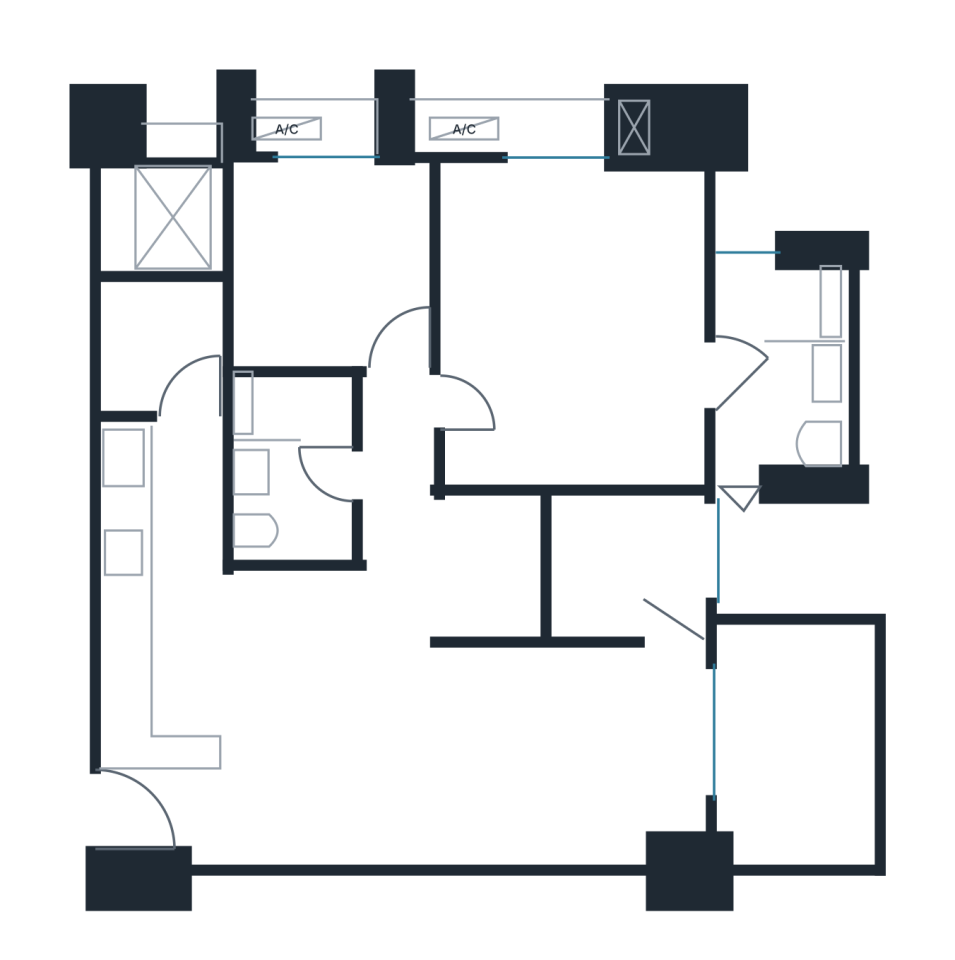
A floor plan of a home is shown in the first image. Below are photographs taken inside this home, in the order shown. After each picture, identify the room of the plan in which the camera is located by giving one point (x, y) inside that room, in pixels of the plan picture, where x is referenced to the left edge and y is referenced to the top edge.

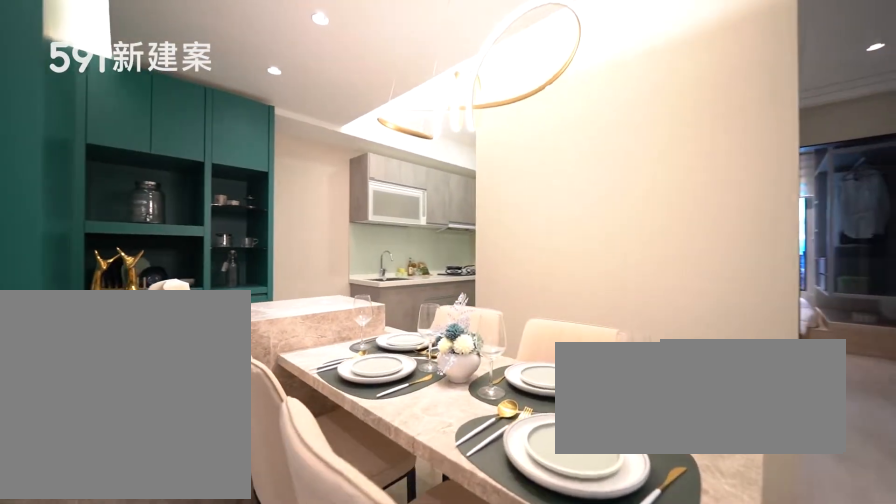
(292, 668)
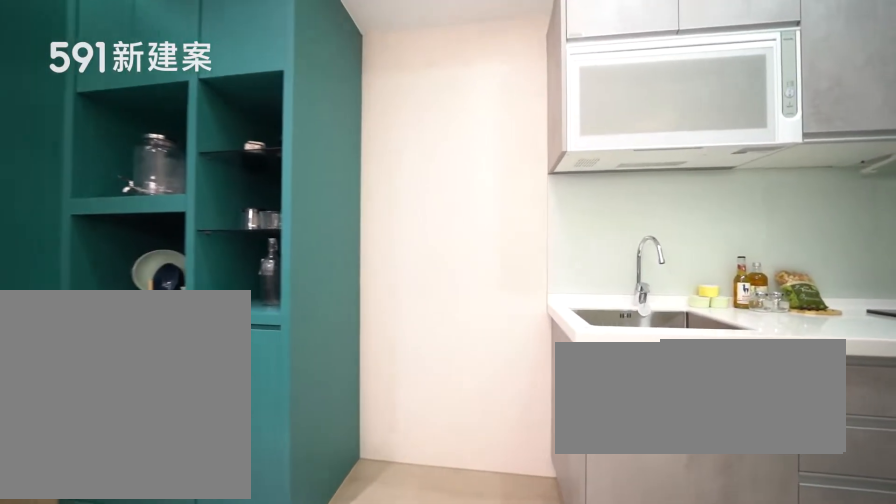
(159, 579)
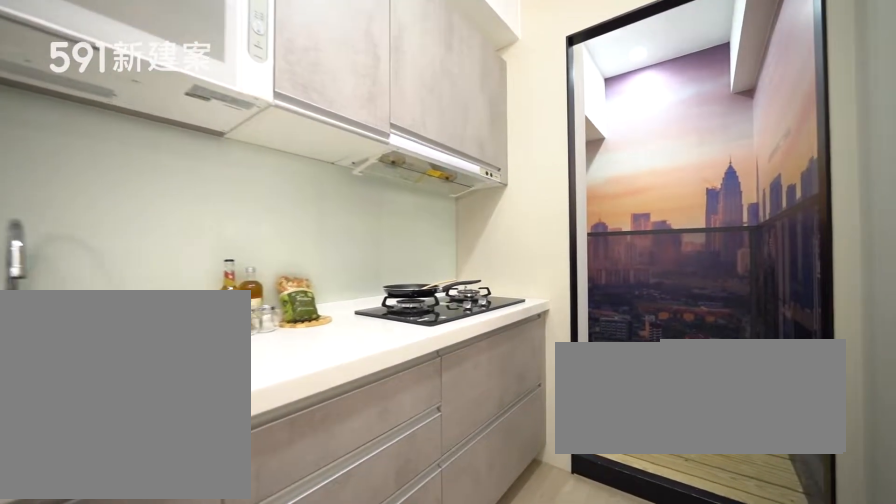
(159, 579)
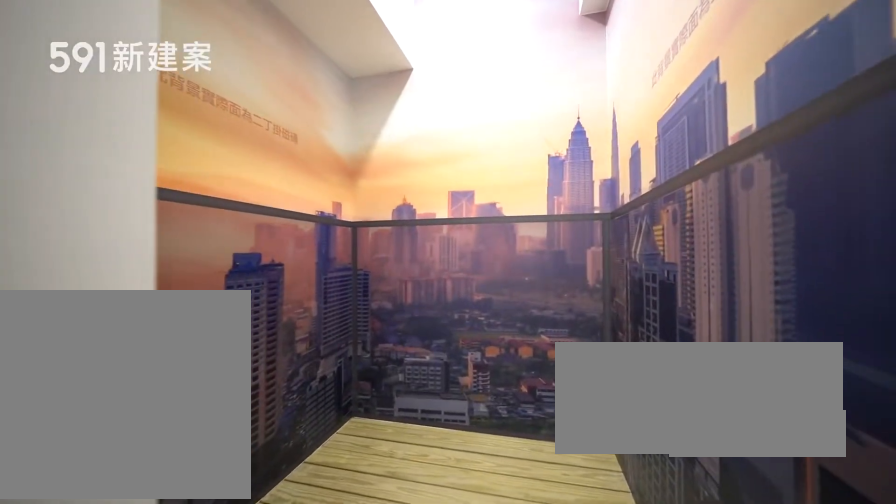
(157, 349)
